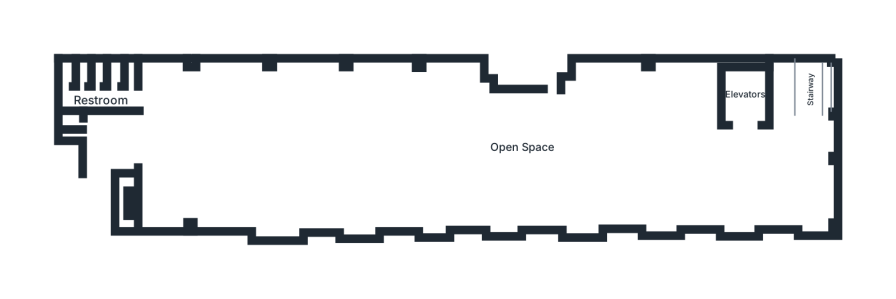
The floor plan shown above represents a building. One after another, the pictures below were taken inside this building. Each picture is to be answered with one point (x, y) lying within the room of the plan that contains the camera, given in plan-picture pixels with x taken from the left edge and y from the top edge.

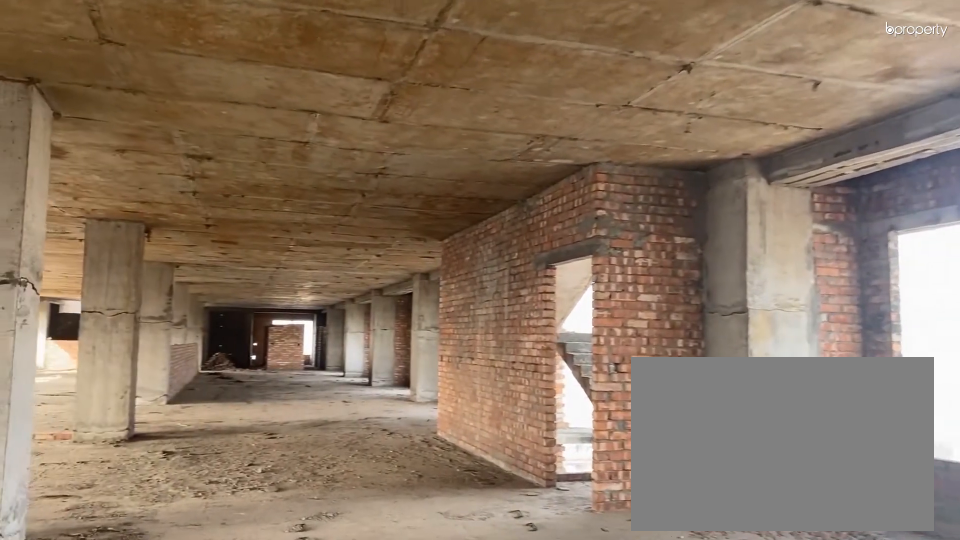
(566, 124)
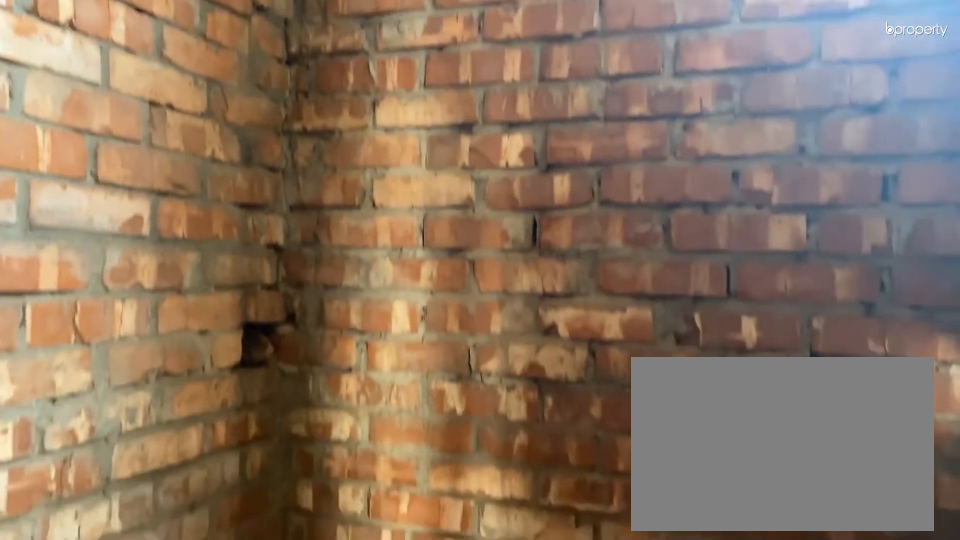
(131, 76)
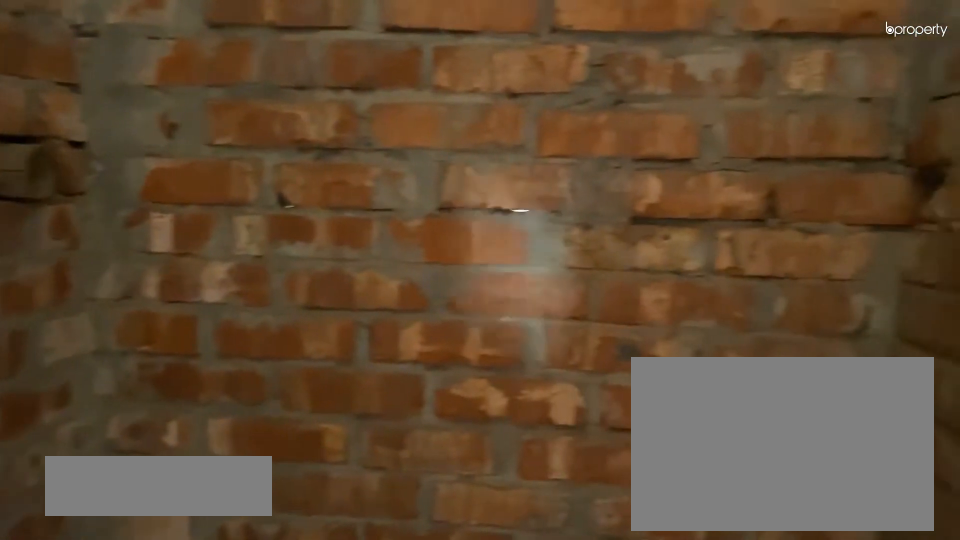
(117, 71)
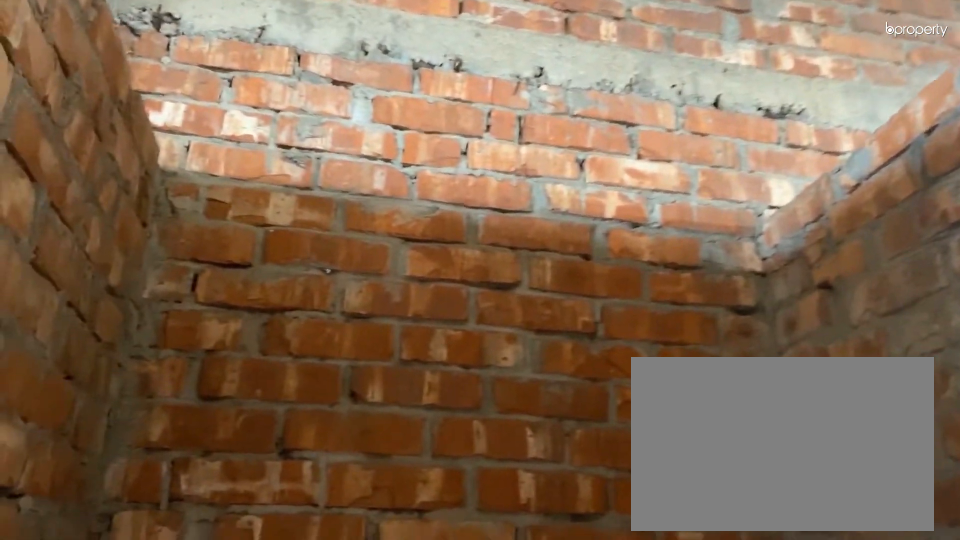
(98, 79)
